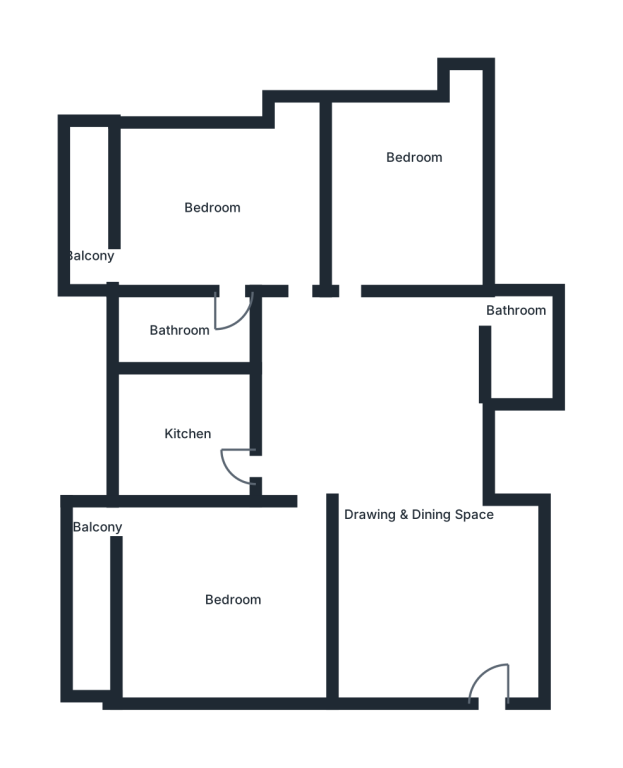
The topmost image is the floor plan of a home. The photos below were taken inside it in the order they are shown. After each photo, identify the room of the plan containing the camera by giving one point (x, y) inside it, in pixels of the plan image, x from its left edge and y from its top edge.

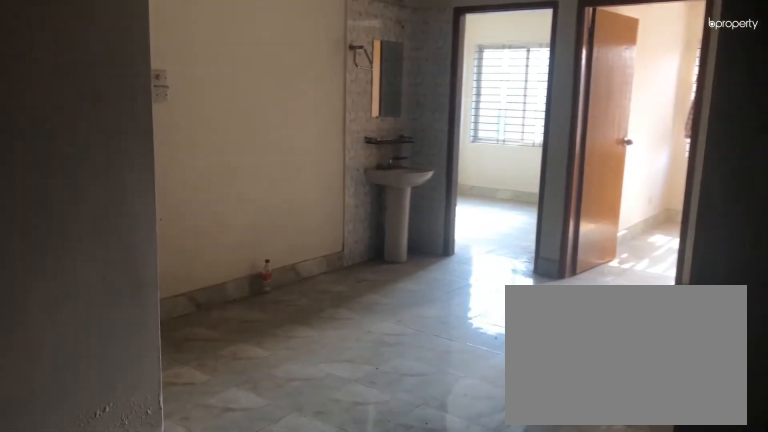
(413, 509)
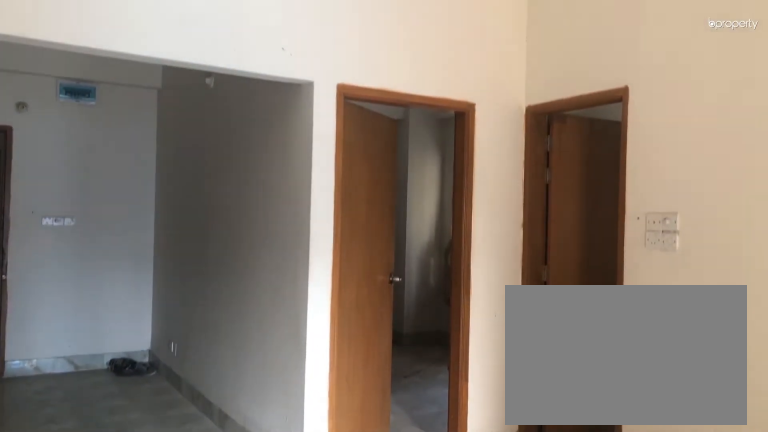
(413, 509)
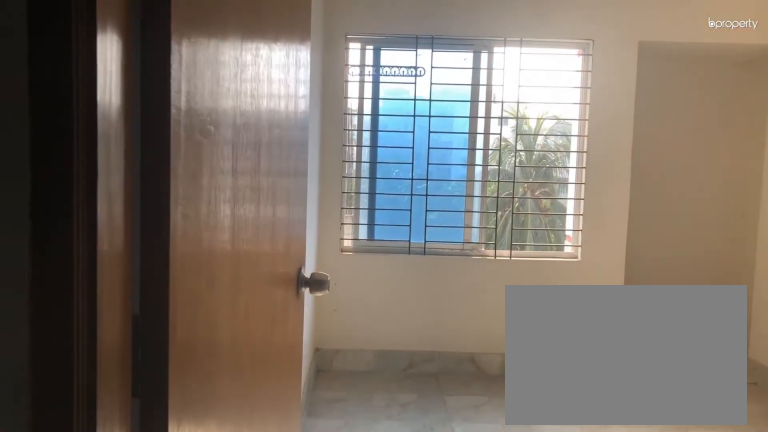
(370, 266)
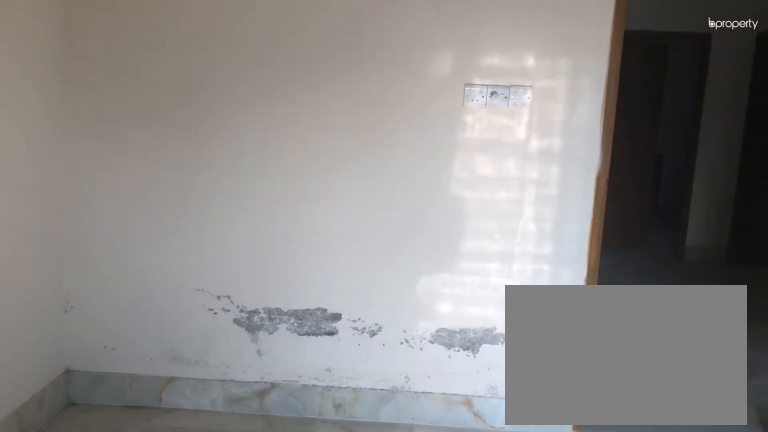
(398, 197)
